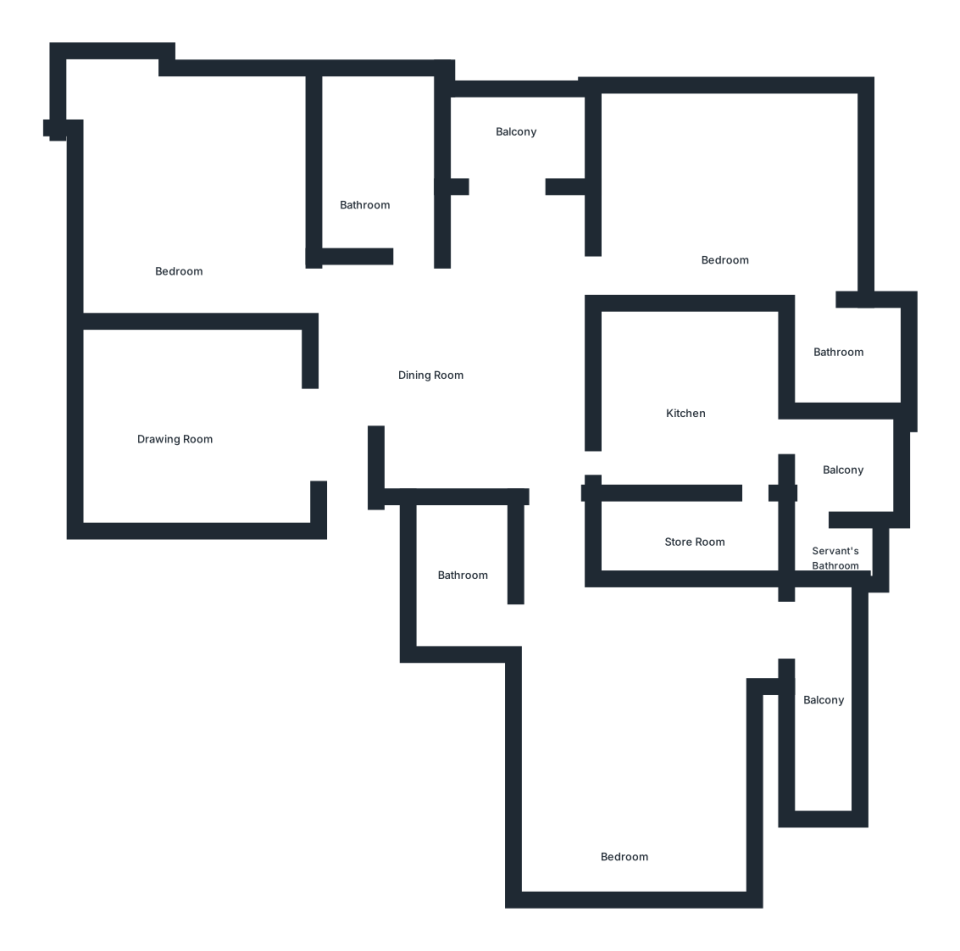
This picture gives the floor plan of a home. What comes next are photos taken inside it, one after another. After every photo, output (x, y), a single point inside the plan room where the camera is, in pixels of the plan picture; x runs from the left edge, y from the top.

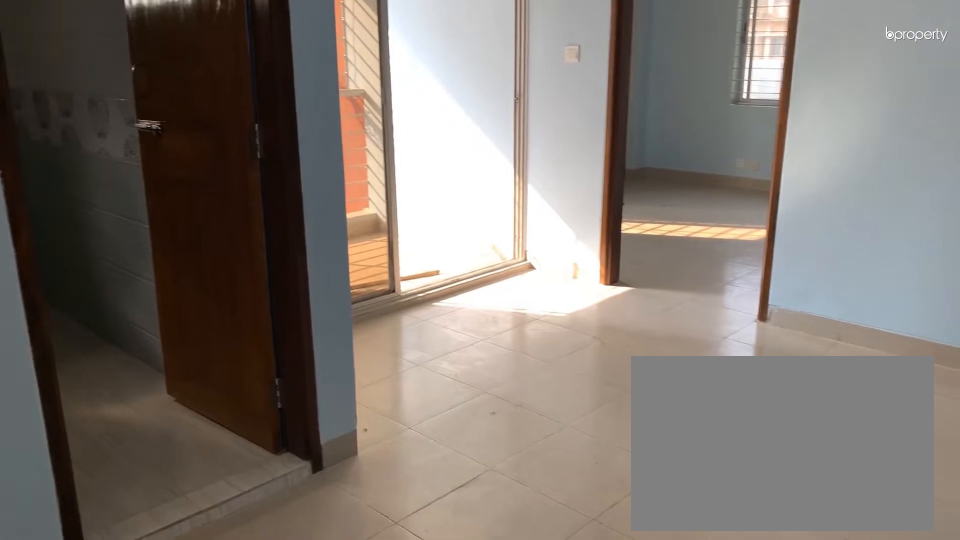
(449, 368)
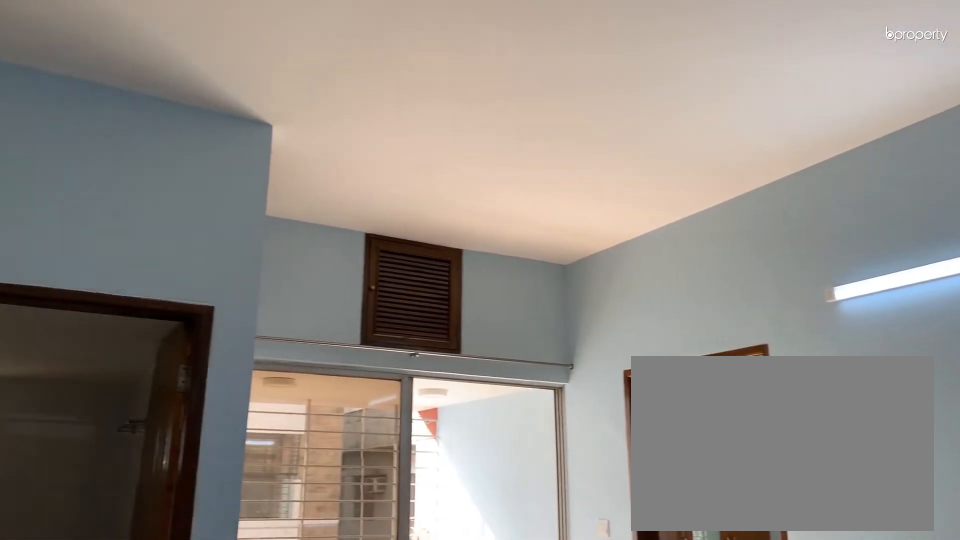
(448, 368)
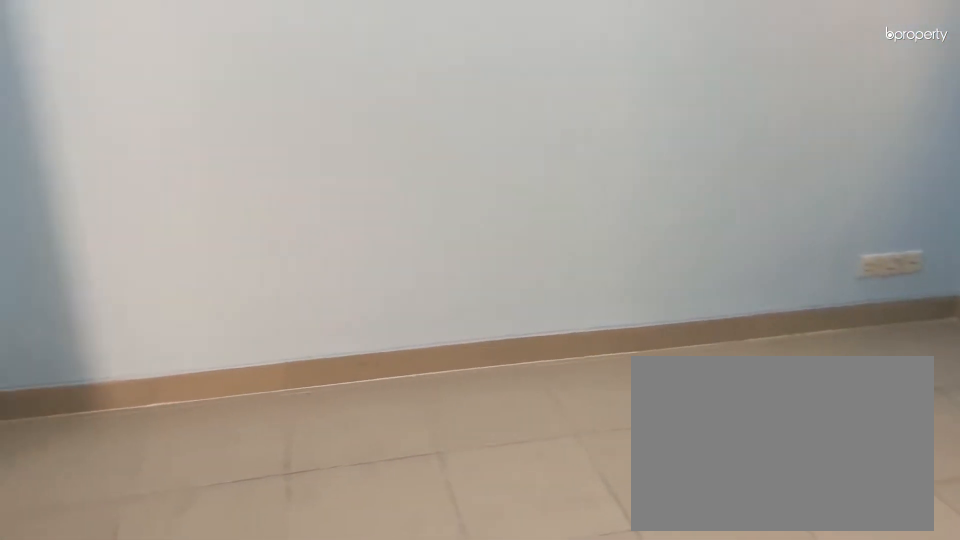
(173, 415)
